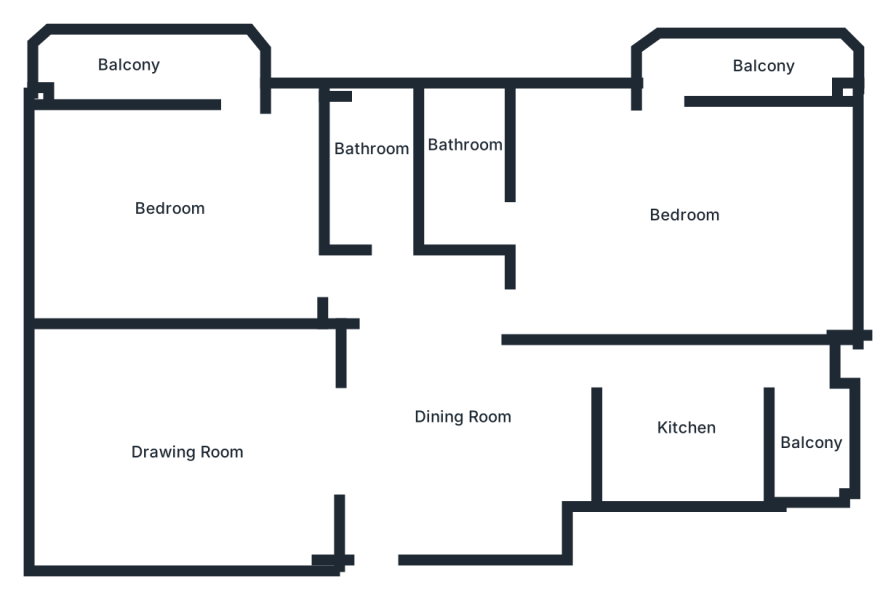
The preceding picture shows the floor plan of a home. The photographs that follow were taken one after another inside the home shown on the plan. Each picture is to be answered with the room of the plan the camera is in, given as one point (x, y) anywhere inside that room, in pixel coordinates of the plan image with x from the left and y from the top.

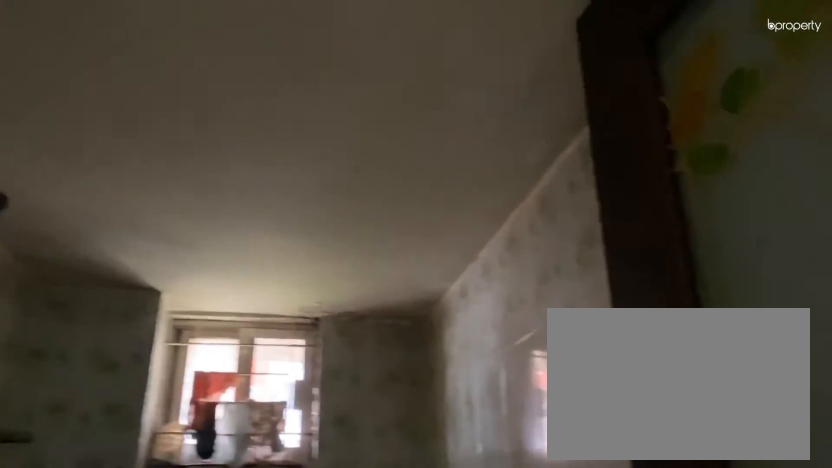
(362, 155)
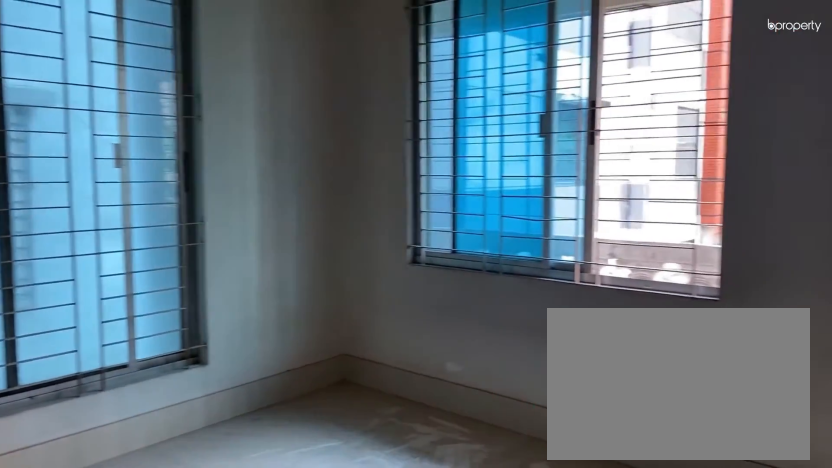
(158, 195)
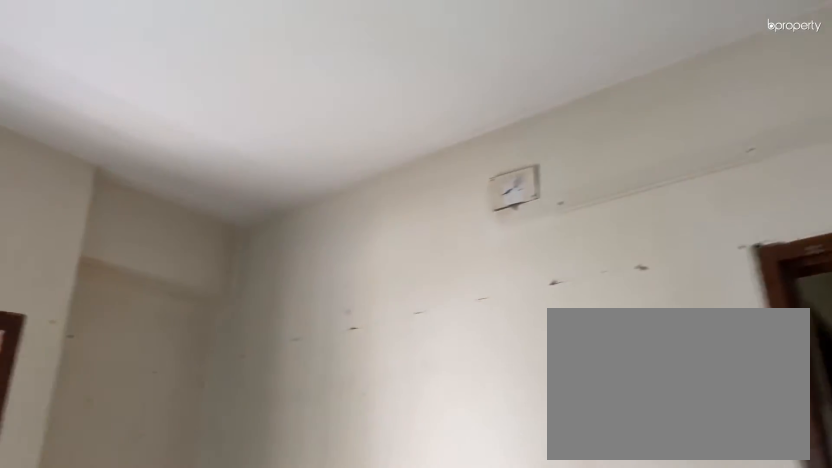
(158, 195)
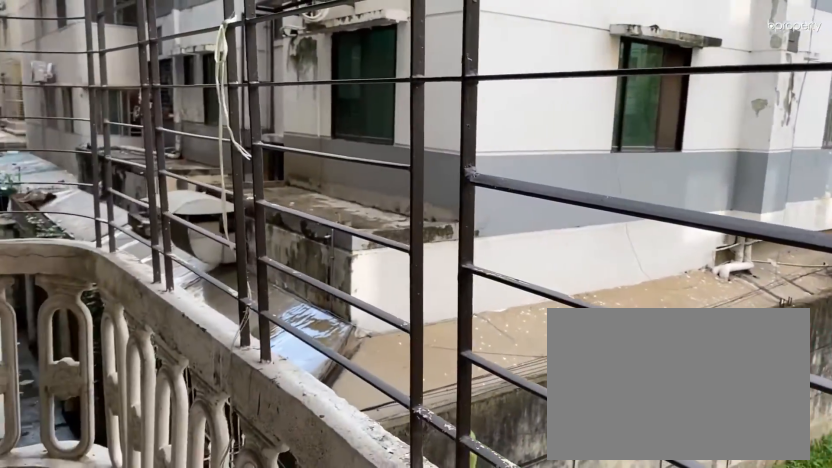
(142, 62)
